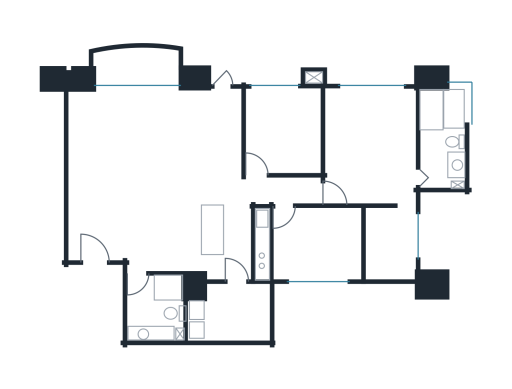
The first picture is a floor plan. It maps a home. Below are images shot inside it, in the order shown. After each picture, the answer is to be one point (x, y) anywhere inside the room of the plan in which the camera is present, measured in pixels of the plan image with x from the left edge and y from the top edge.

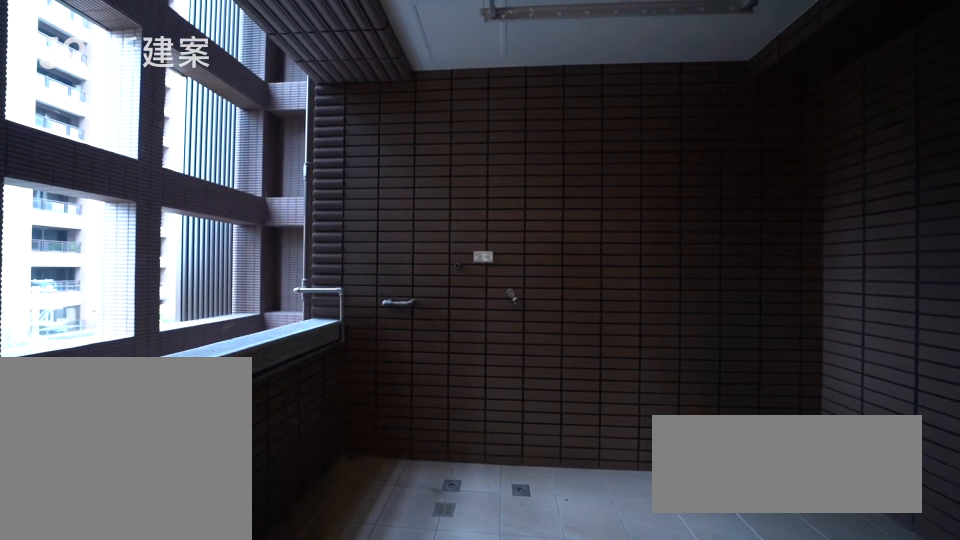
(238, 314)
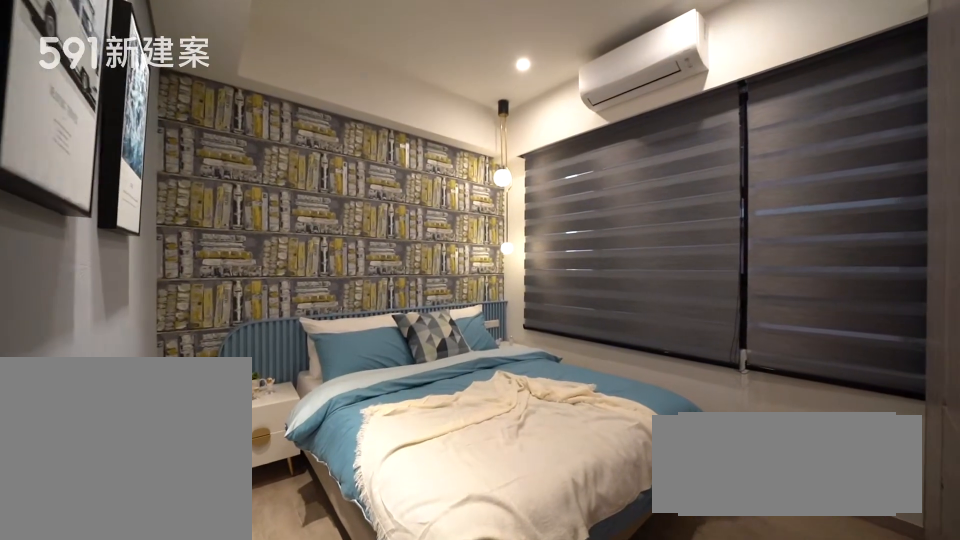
(319, 245)
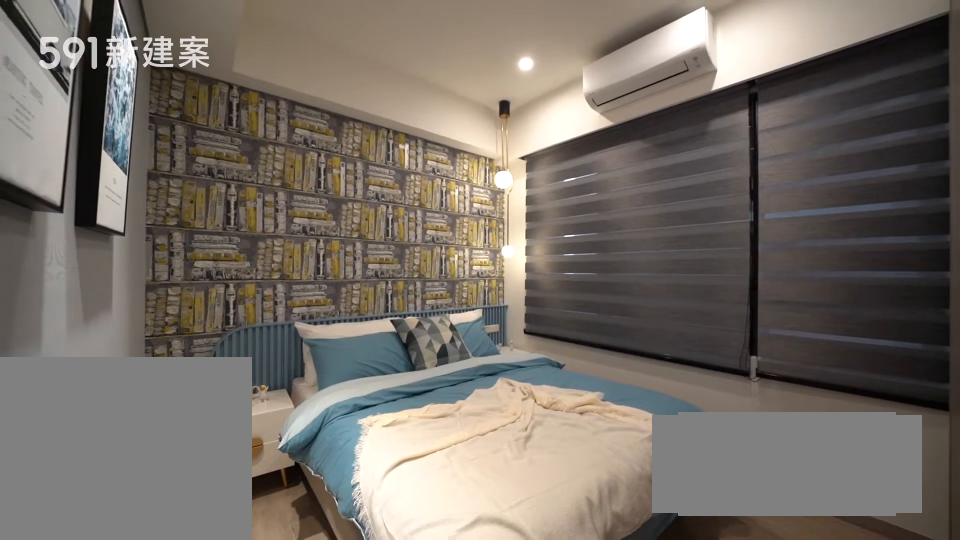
(319, 245)
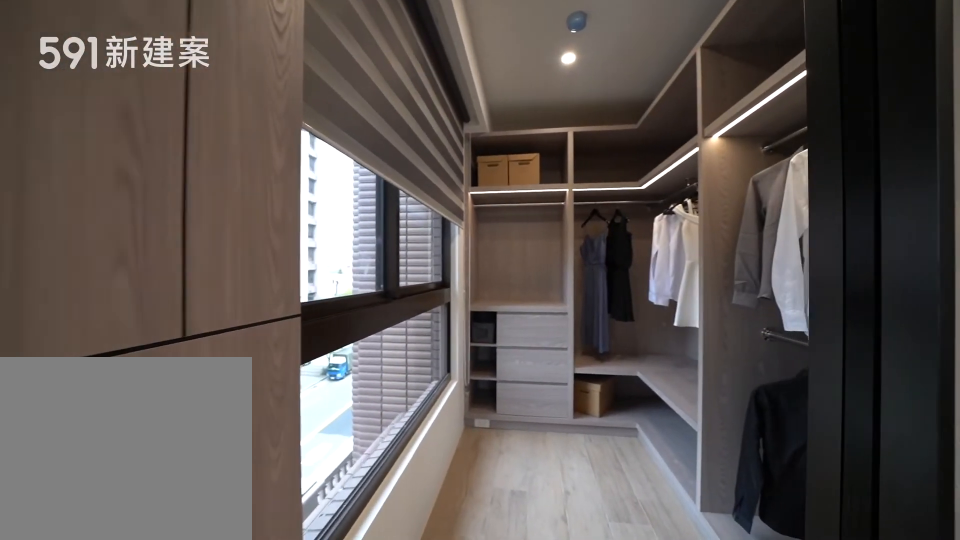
(376, 169)
